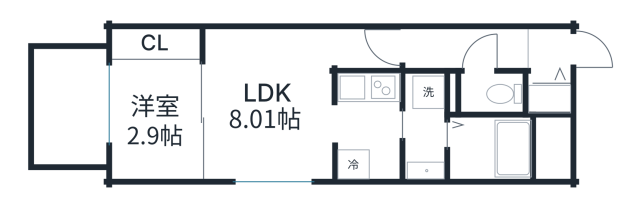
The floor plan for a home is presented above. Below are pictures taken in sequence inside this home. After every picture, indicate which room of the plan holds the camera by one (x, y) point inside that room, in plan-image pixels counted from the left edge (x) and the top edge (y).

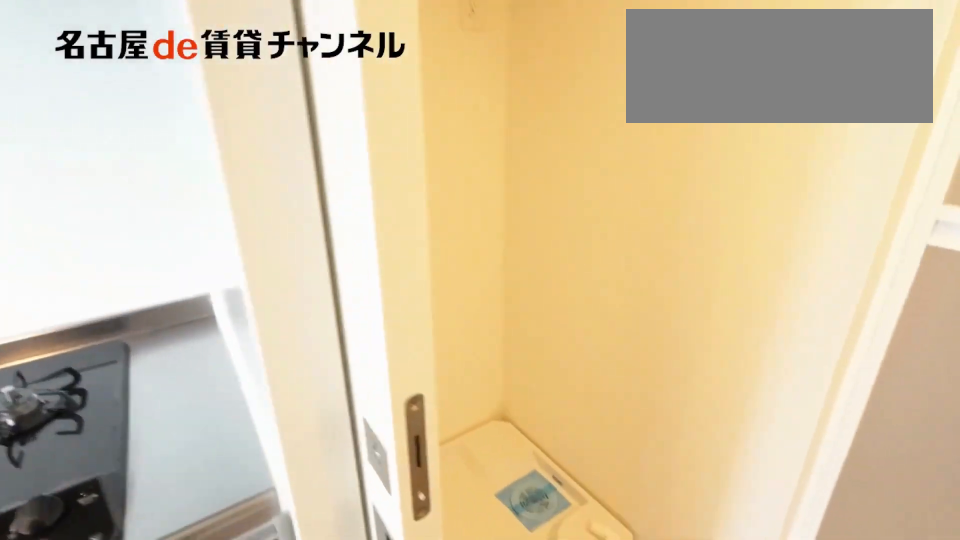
(424, 94)
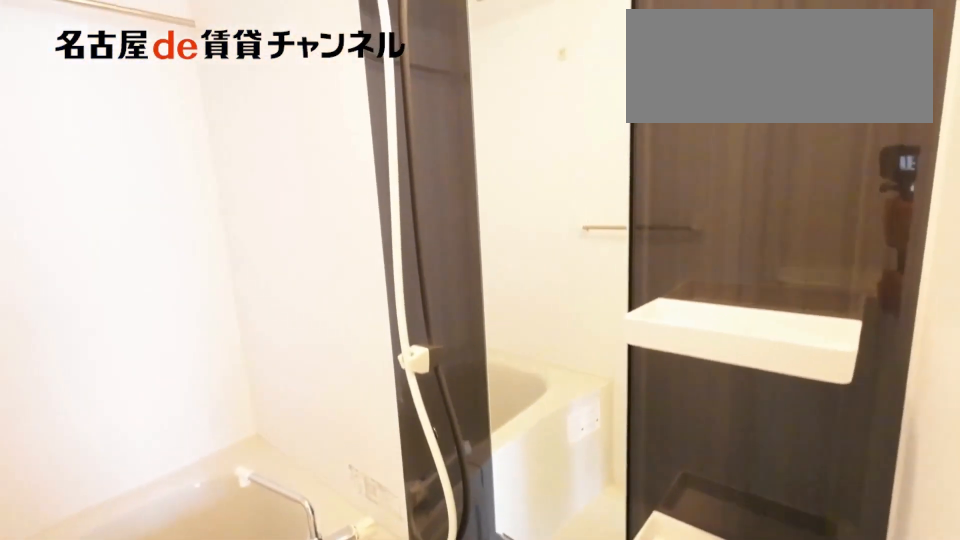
(491, 152)
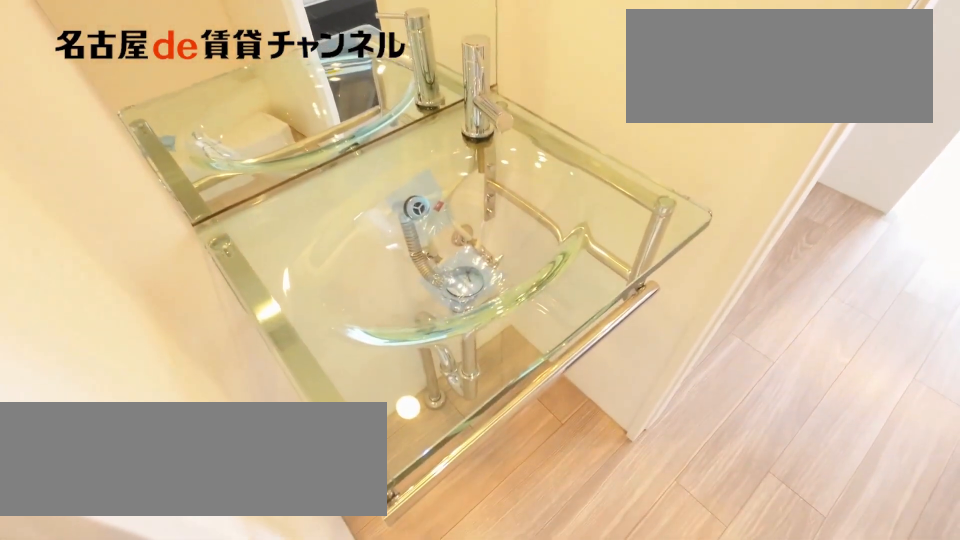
(426, 165)
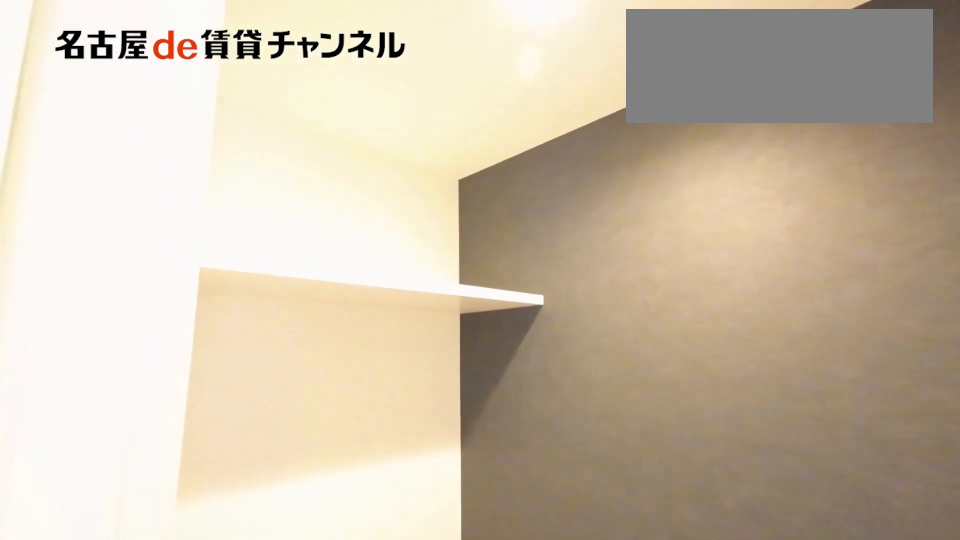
(487, 96)
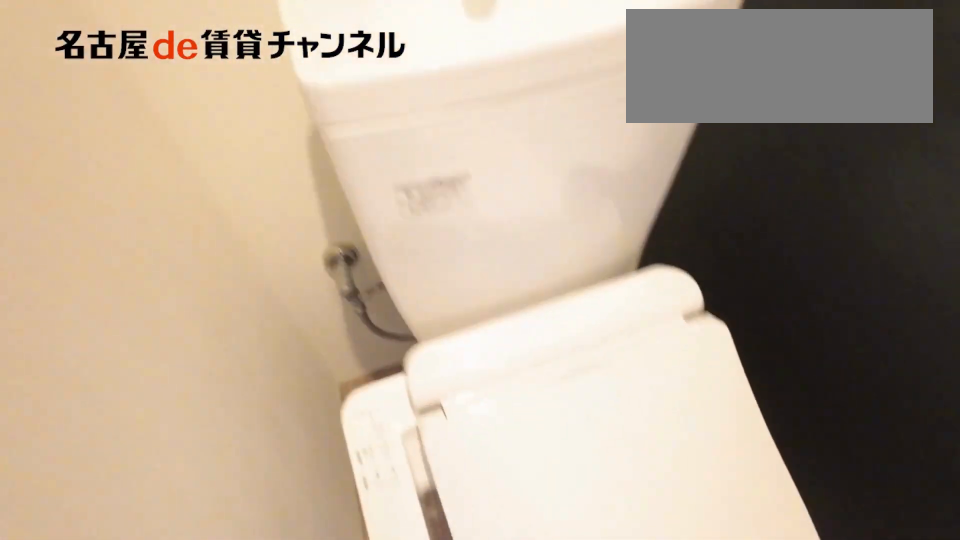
(487, 96)
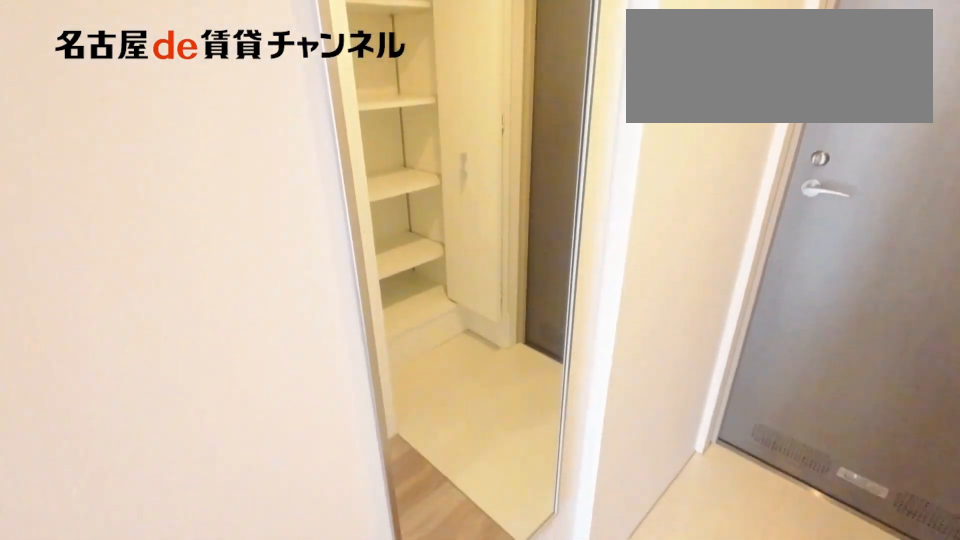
(551, 70)
